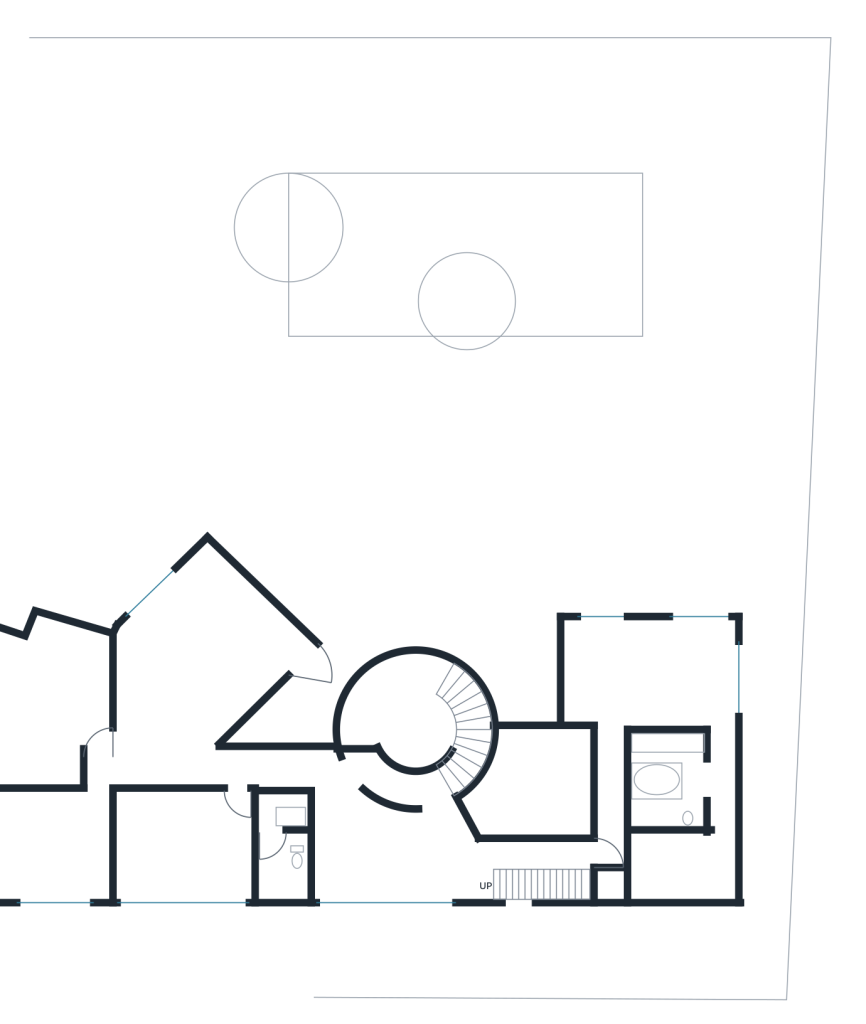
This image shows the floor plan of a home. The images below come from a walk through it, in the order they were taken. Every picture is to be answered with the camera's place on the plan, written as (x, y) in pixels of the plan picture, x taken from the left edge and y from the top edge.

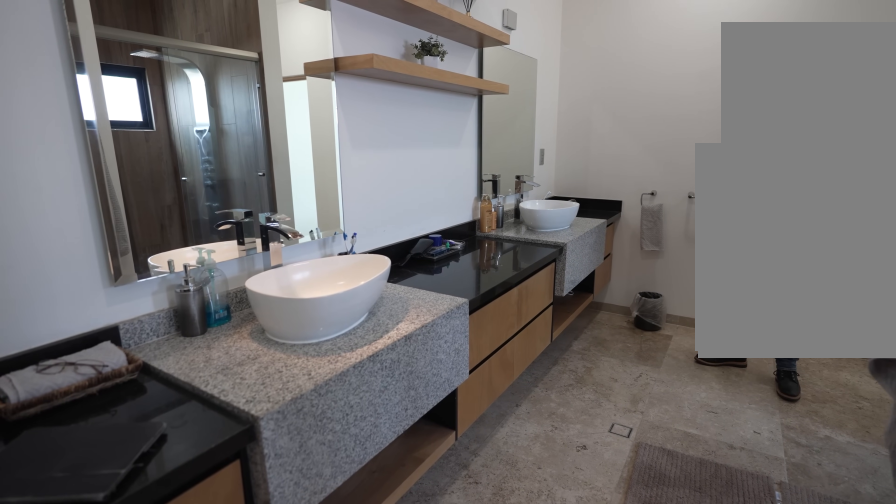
(698, 778)
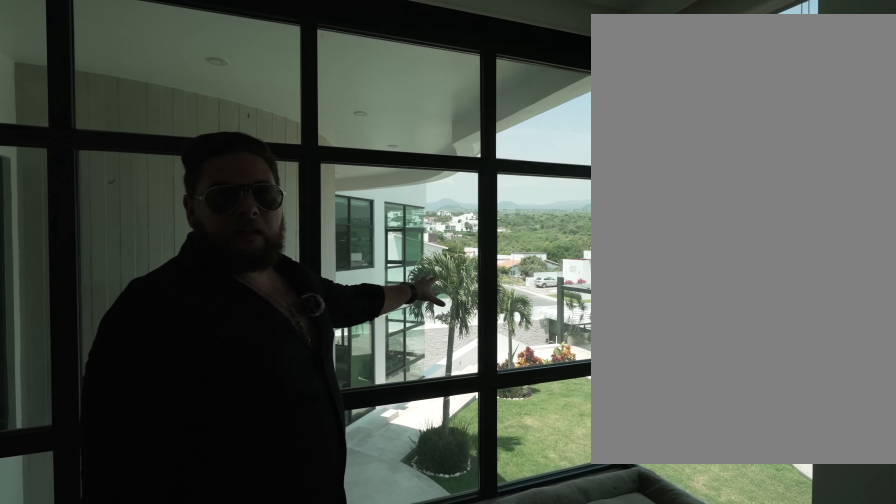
(635, 640)
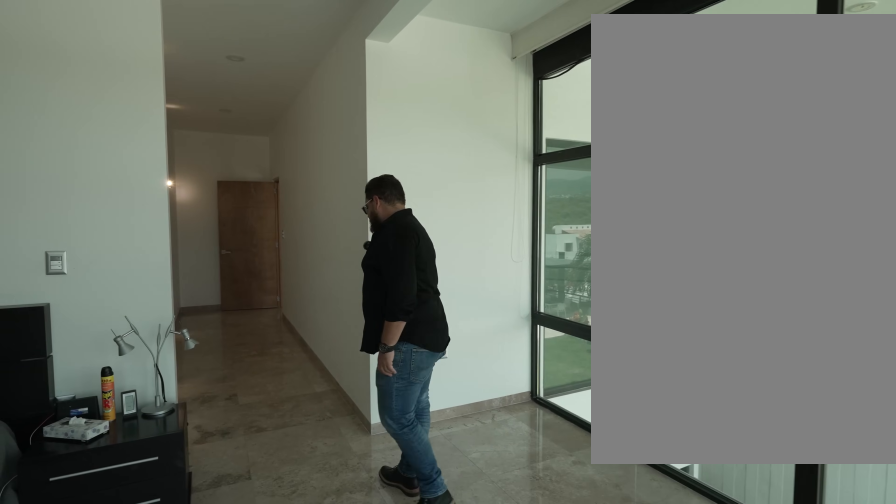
(635, 640)
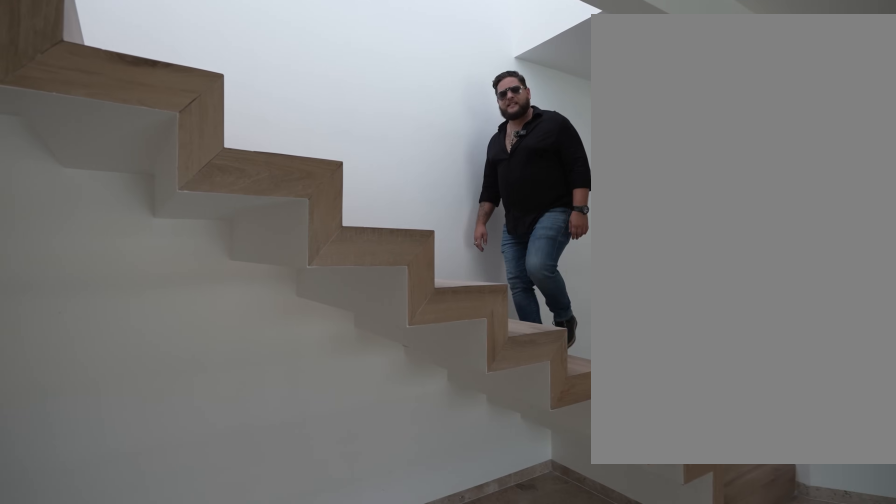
(561, 850)
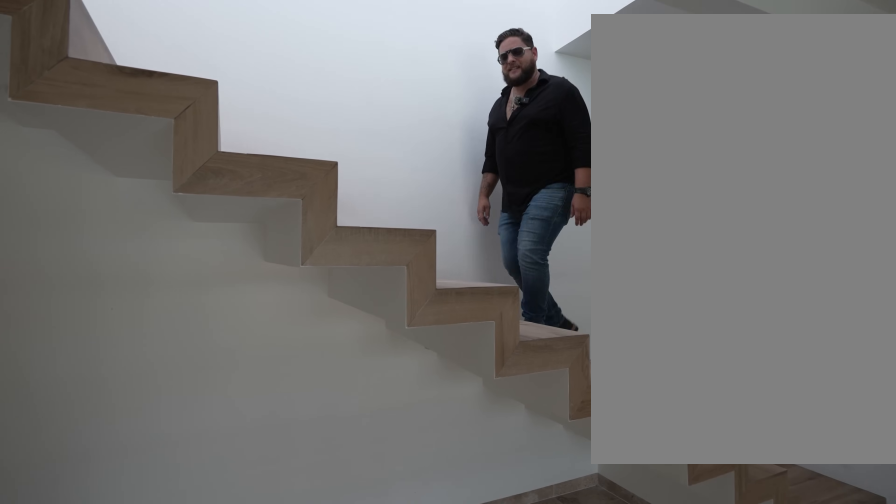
(561, 850)
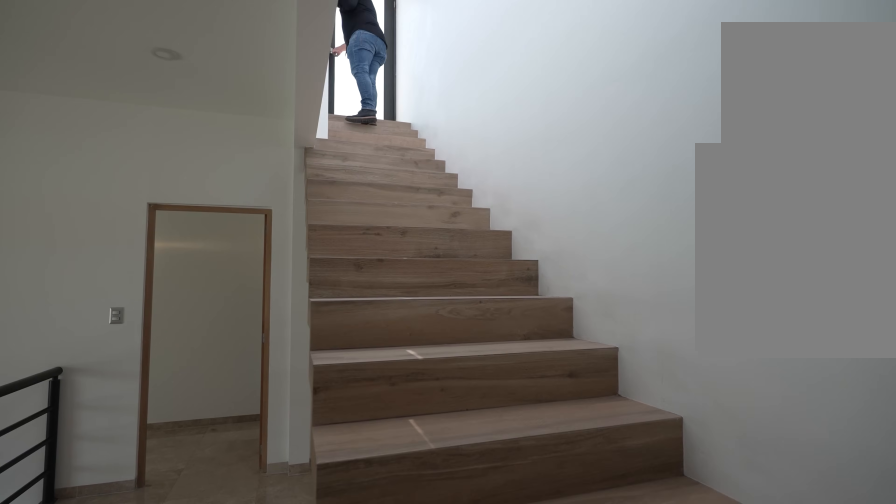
(516, 885)
